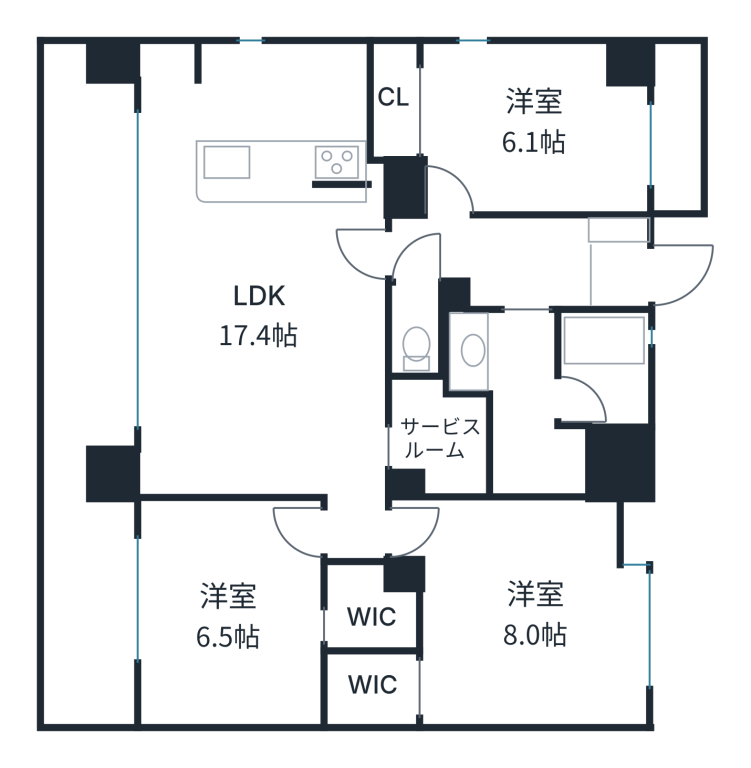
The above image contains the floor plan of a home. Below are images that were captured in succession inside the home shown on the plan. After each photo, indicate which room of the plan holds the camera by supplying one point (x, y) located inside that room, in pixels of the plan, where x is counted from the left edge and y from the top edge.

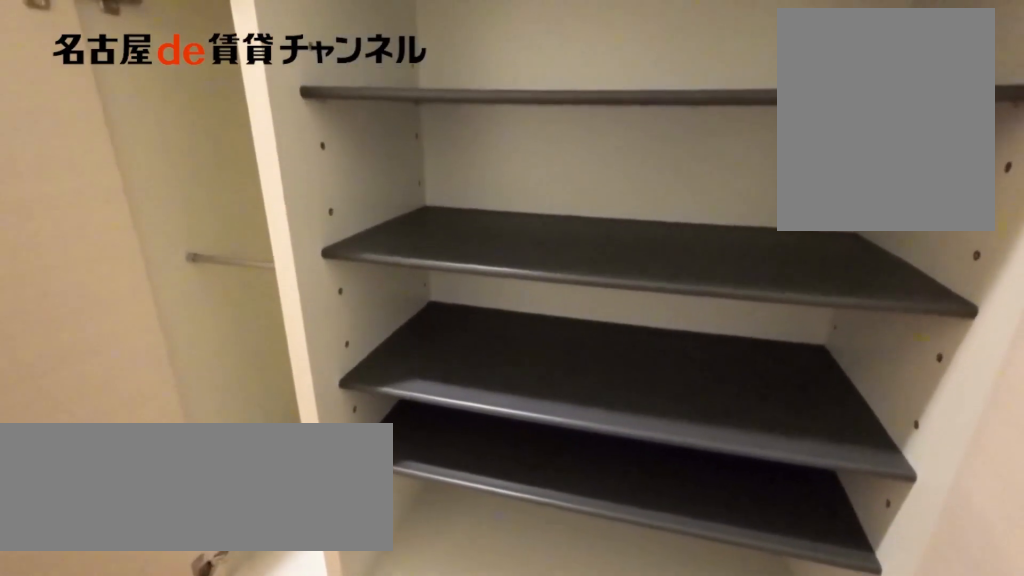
(615, 264)
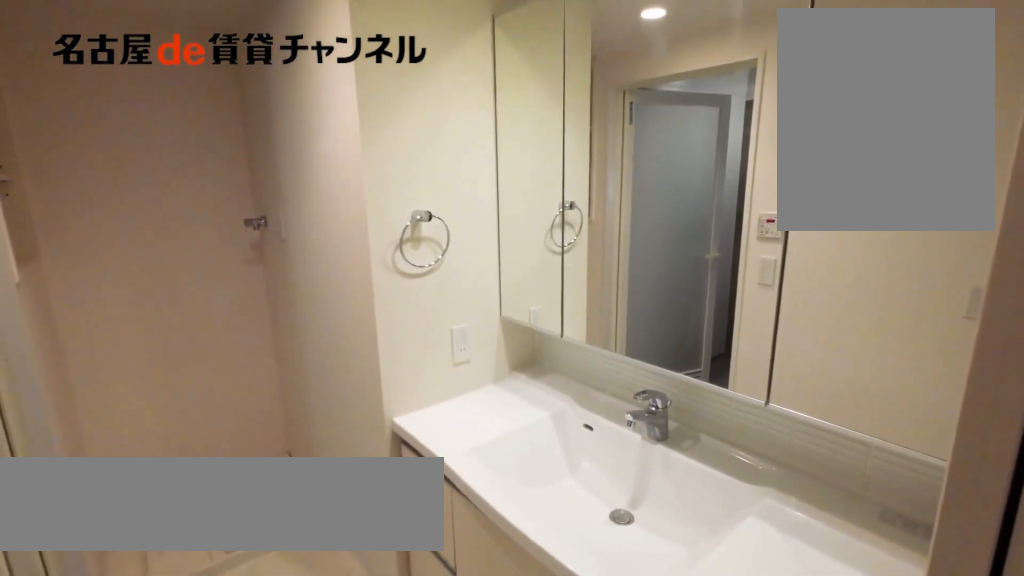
(519, 398)
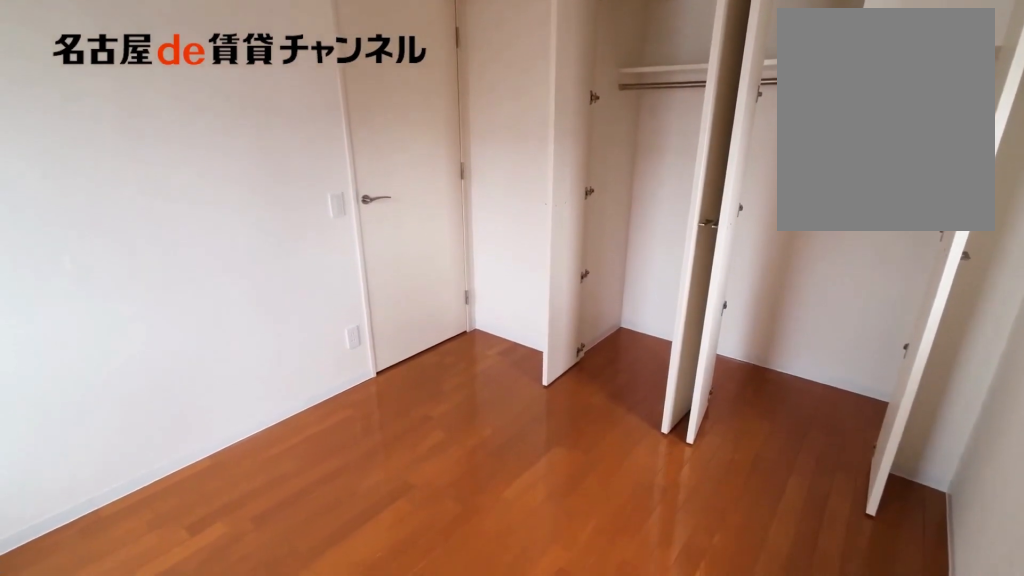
(508, 127)
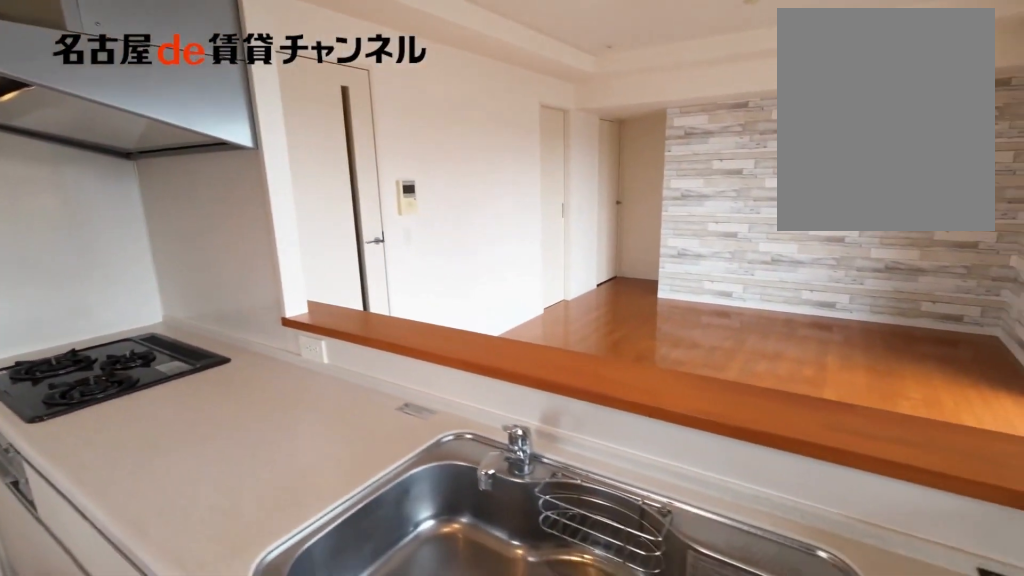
(258, 268)
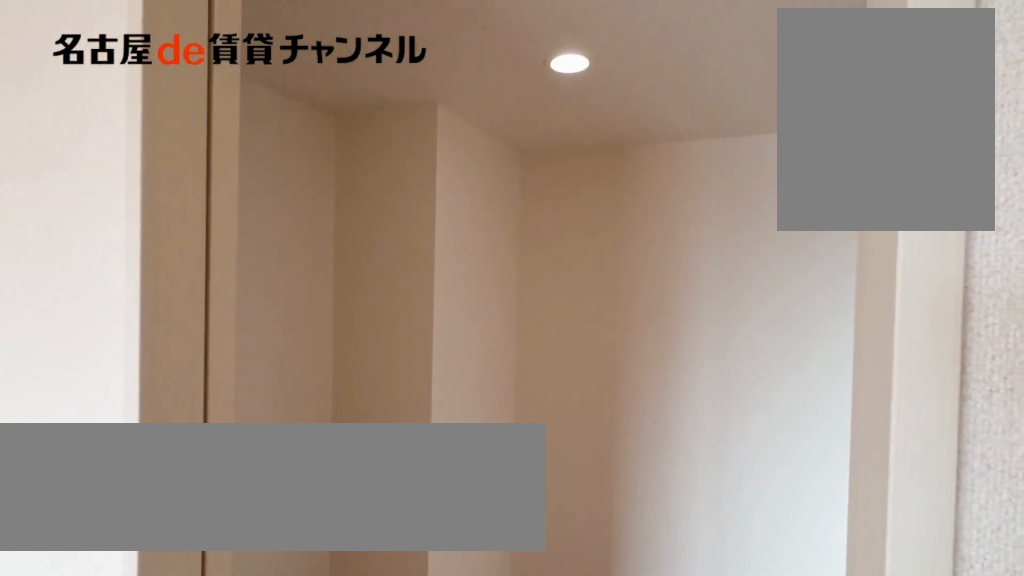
(437, 437)
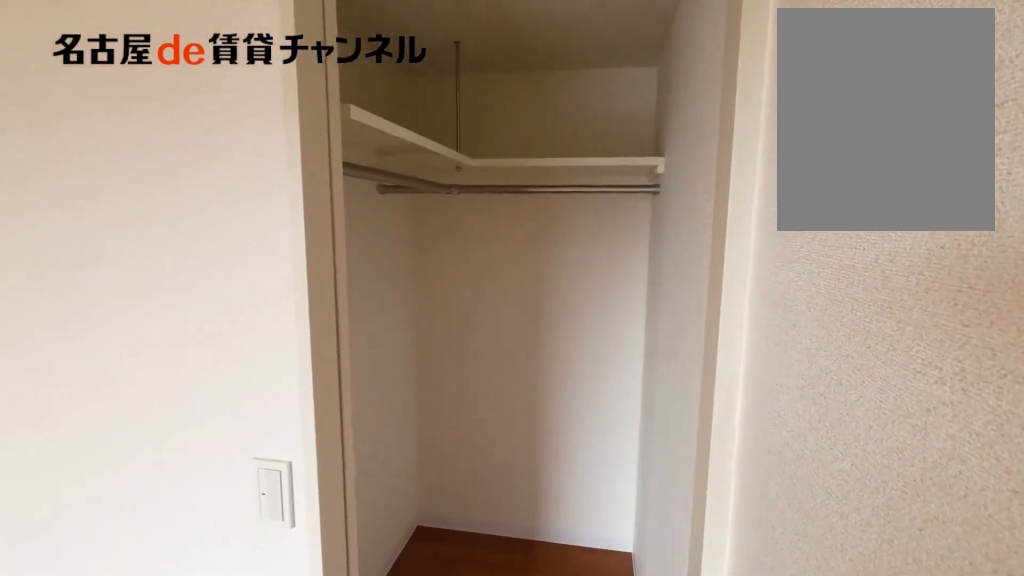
(255, 624)
